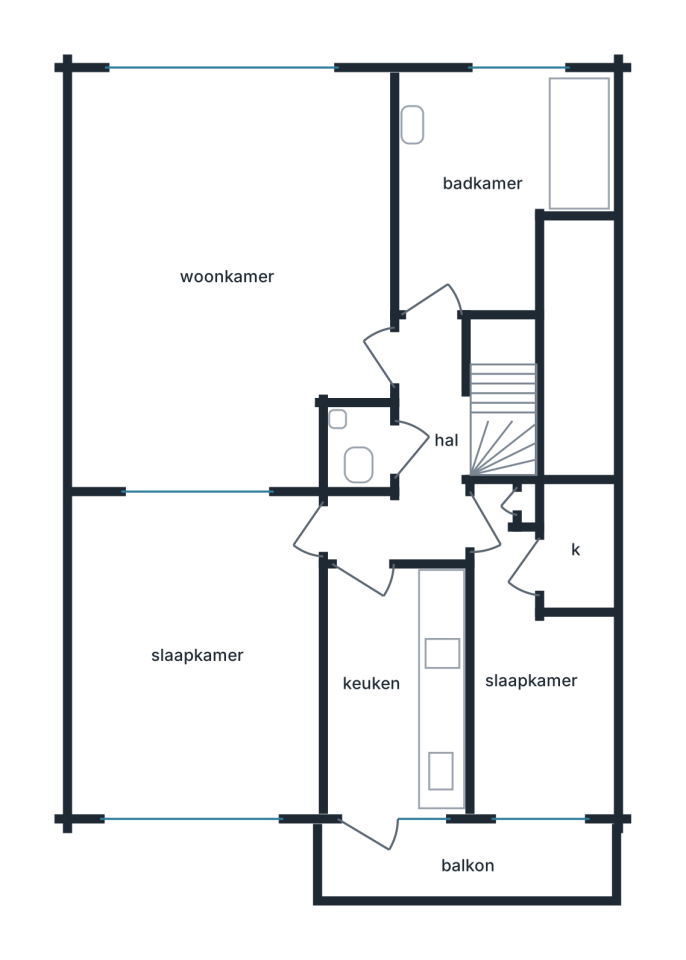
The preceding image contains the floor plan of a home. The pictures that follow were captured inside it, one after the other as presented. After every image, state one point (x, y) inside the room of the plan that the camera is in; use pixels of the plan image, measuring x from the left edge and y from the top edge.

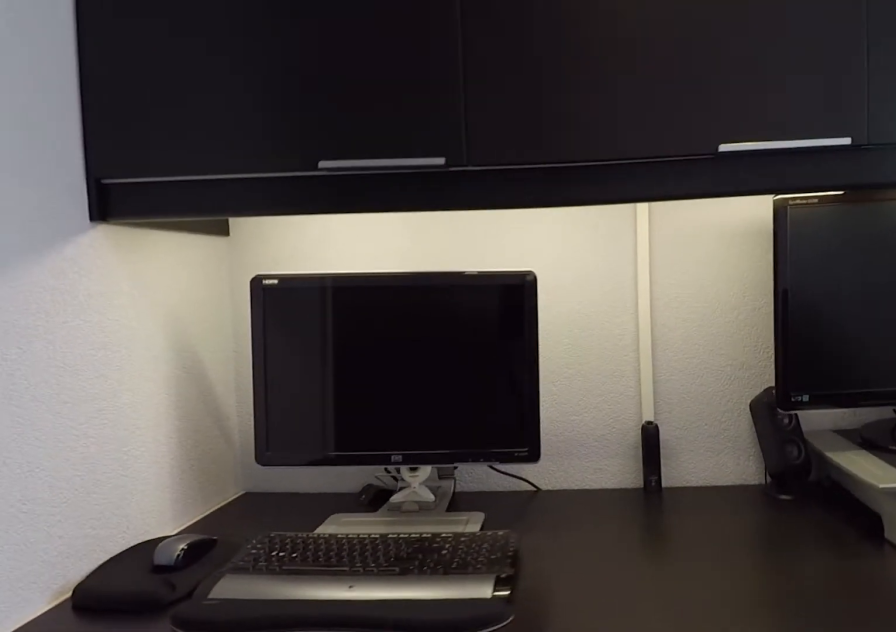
(532, 678)
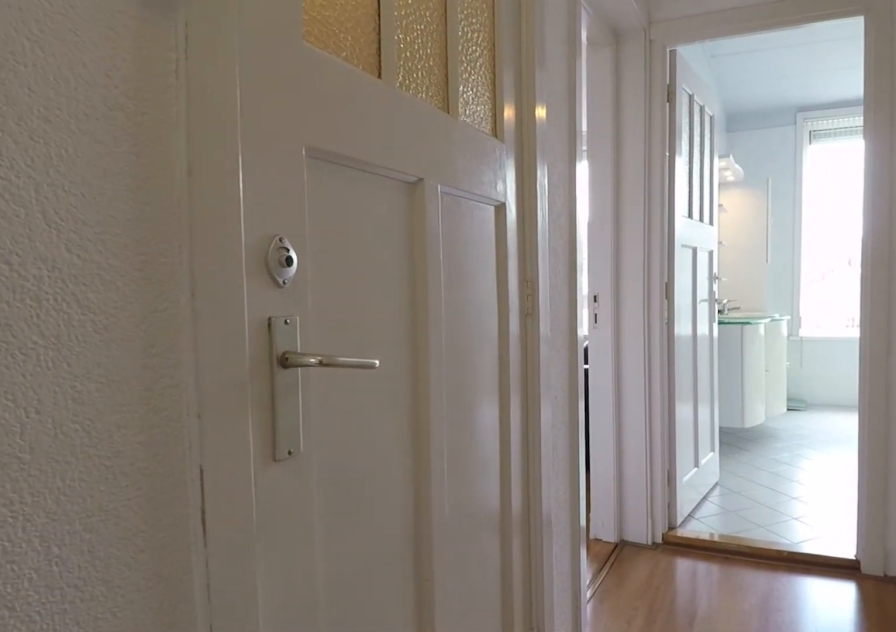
(417, 458)
